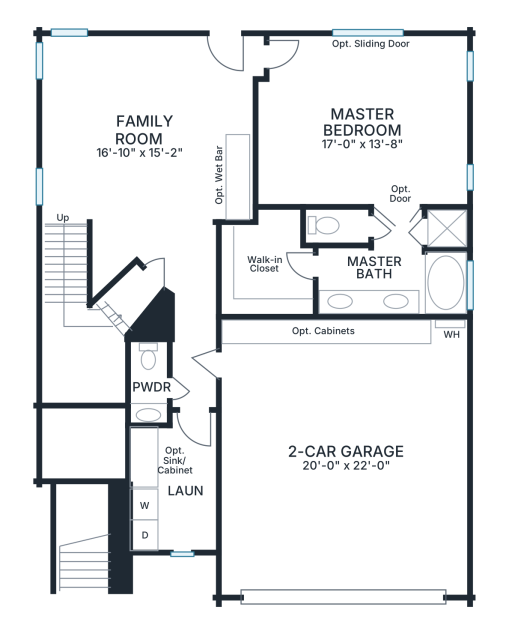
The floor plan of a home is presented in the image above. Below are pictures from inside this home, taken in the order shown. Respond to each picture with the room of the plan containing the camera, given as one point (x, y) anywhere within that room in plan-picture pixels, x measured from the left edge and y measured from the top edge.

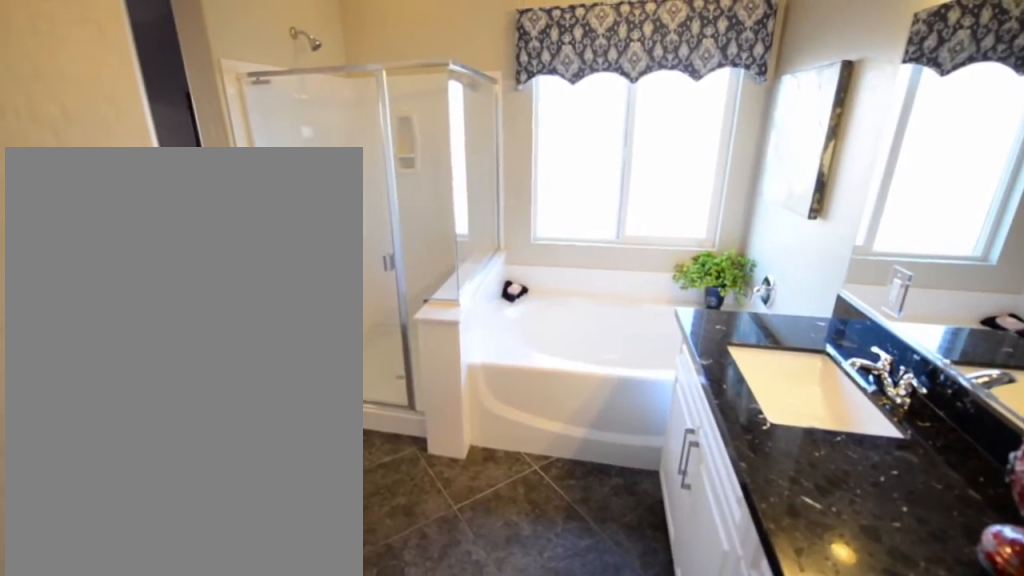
(389, 258)
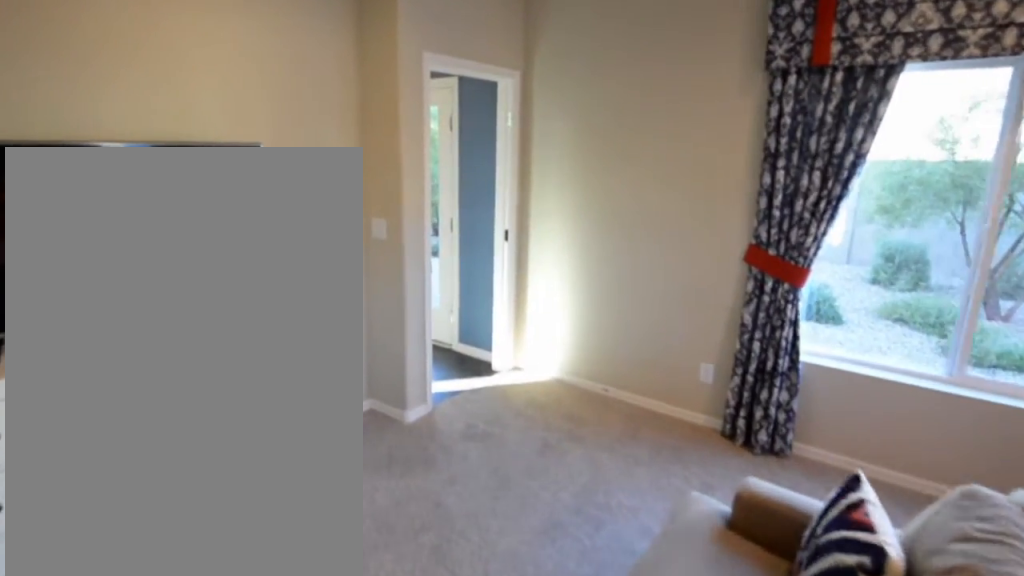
(361, 120)
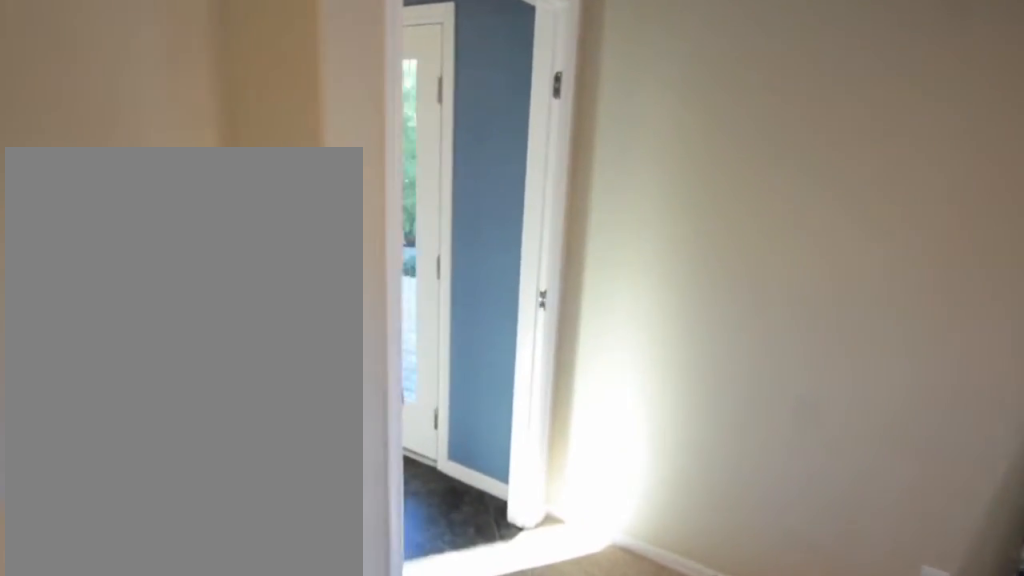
(361, 120)
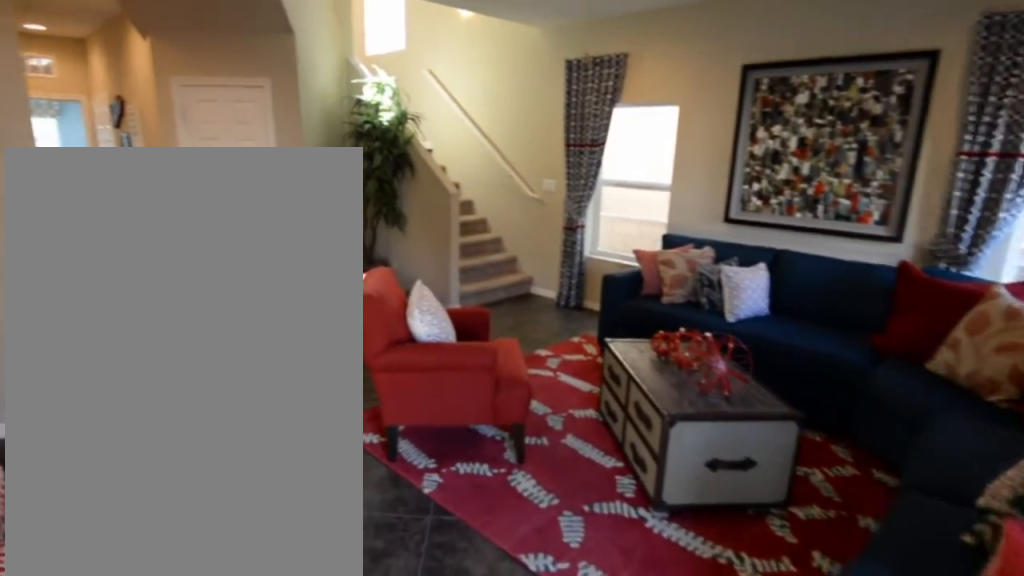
(148, 130)
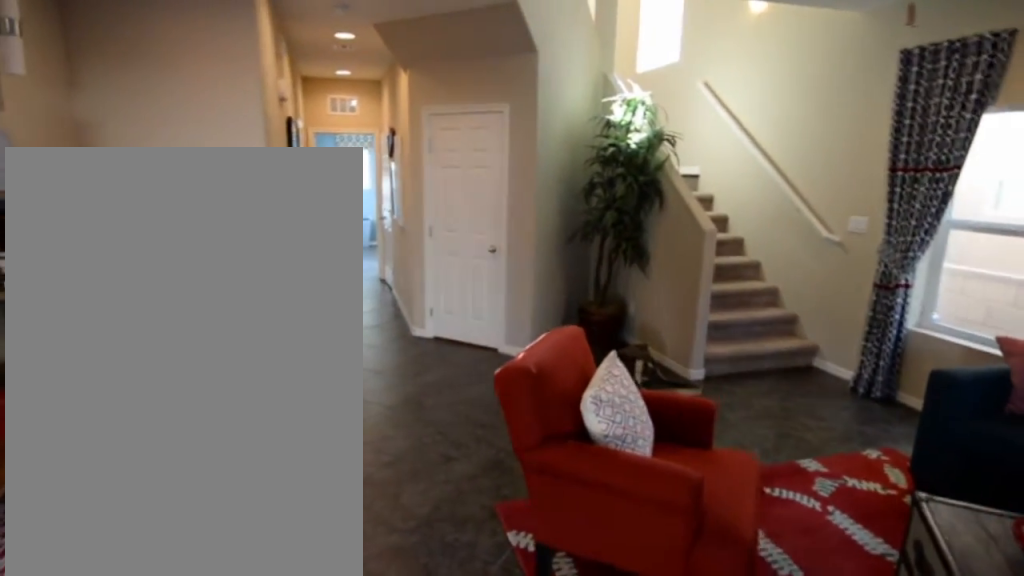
(148, 130)
